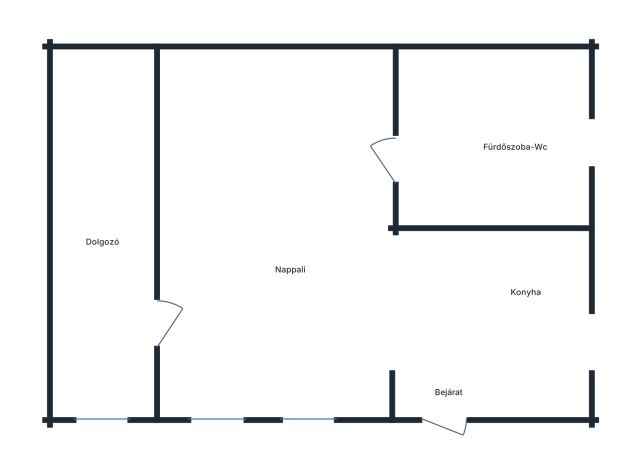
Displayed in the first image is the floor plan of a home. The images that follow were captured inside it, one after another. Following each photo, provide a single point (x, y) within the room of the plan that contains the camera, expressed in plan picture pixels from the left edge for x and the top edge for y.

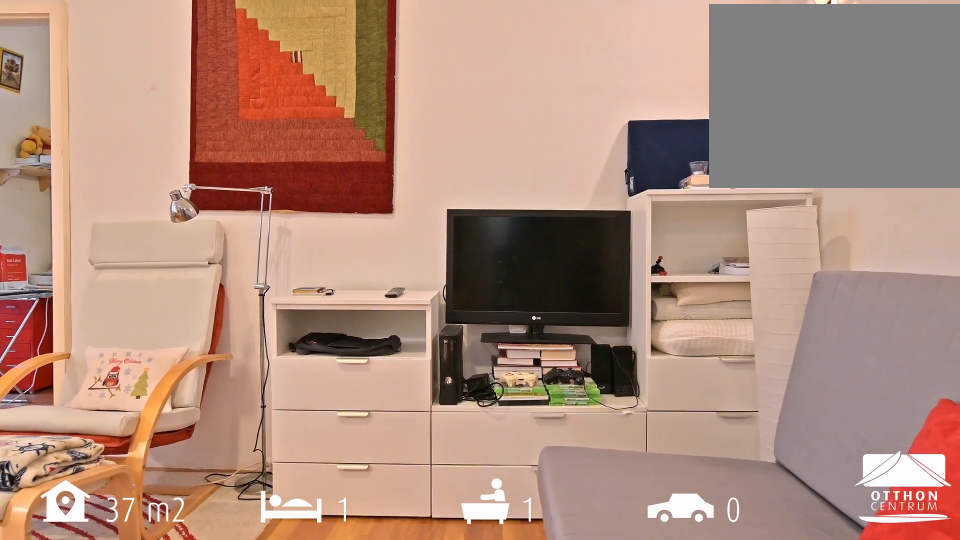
(275, 240)
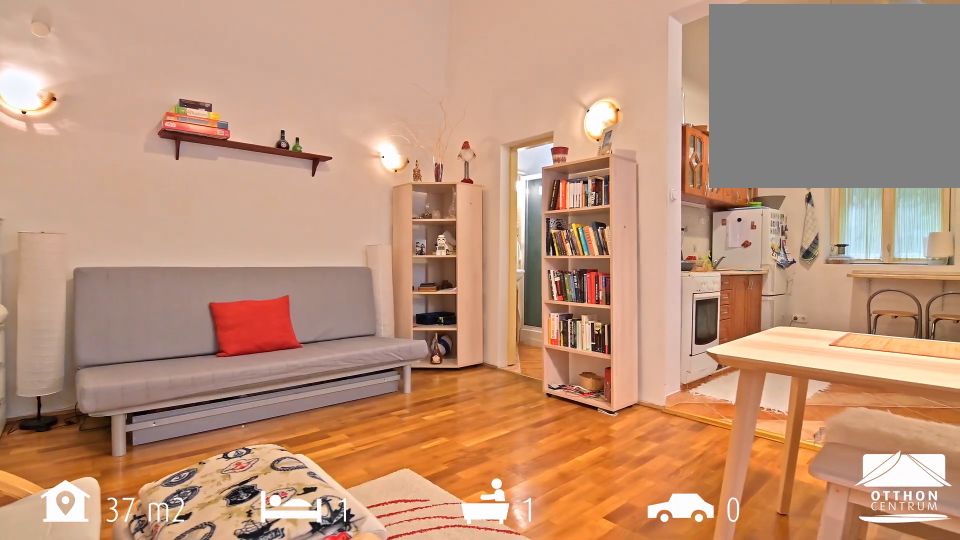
(275, 240)
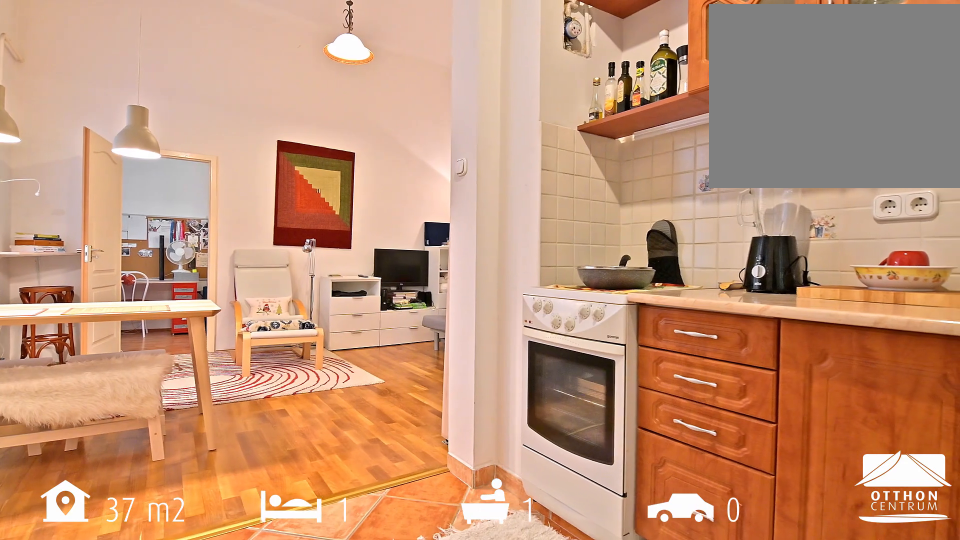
(491, 320)
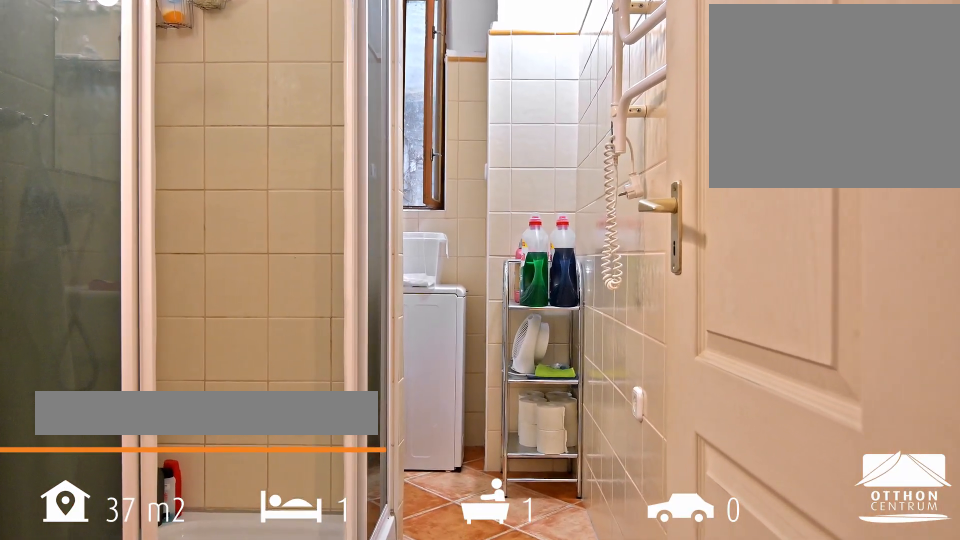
(495, 141)
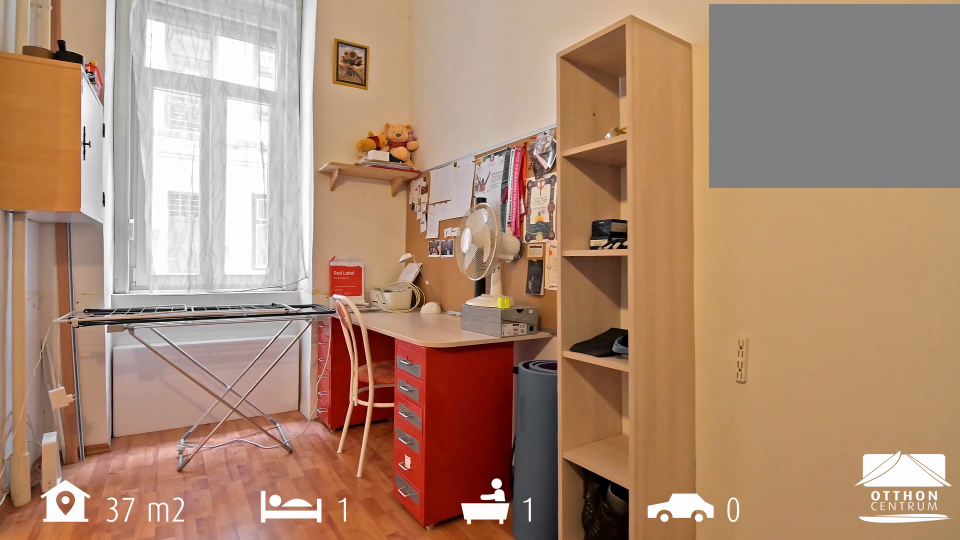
(104, 232)
